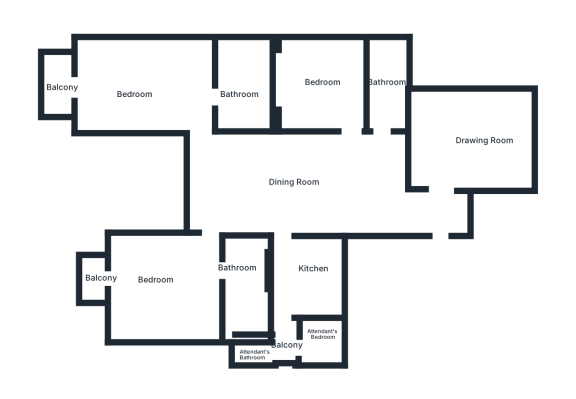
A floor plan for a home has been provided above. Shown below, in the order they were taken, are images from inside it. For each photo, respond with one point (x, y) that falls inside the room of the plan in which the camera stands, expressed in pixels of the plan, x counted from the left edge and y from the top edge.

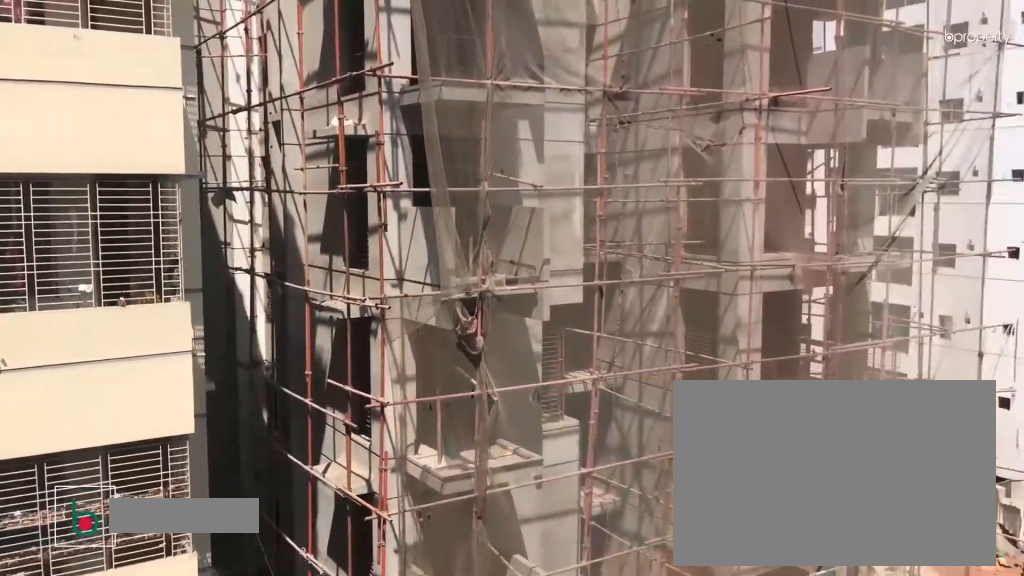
(62, 86)
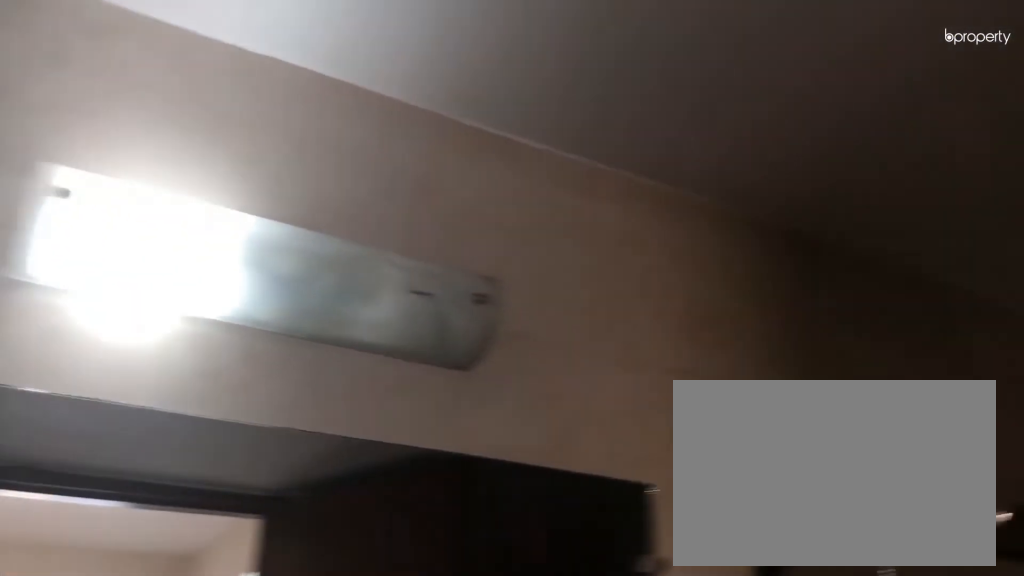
(245, 93)
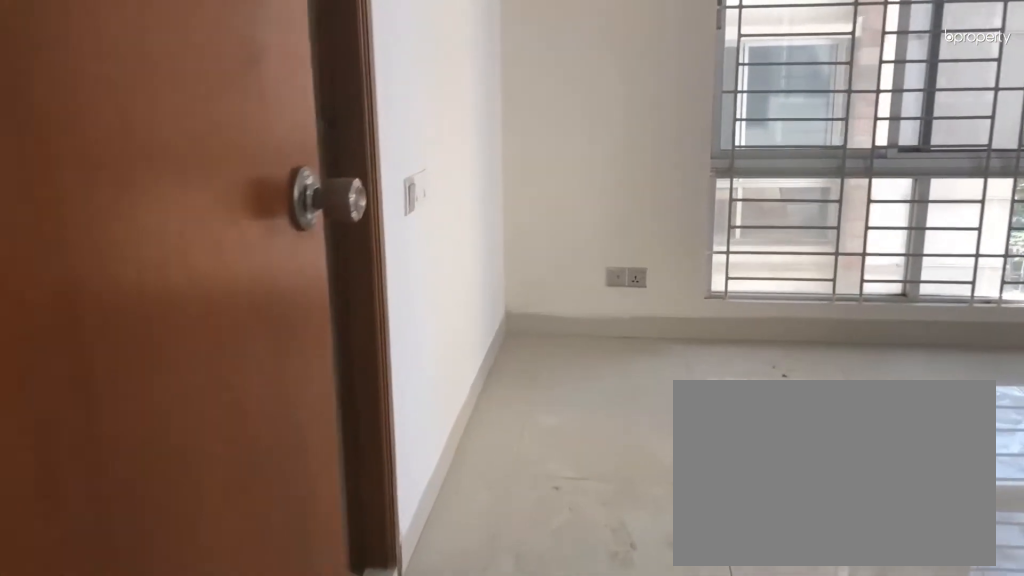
(157, 285)
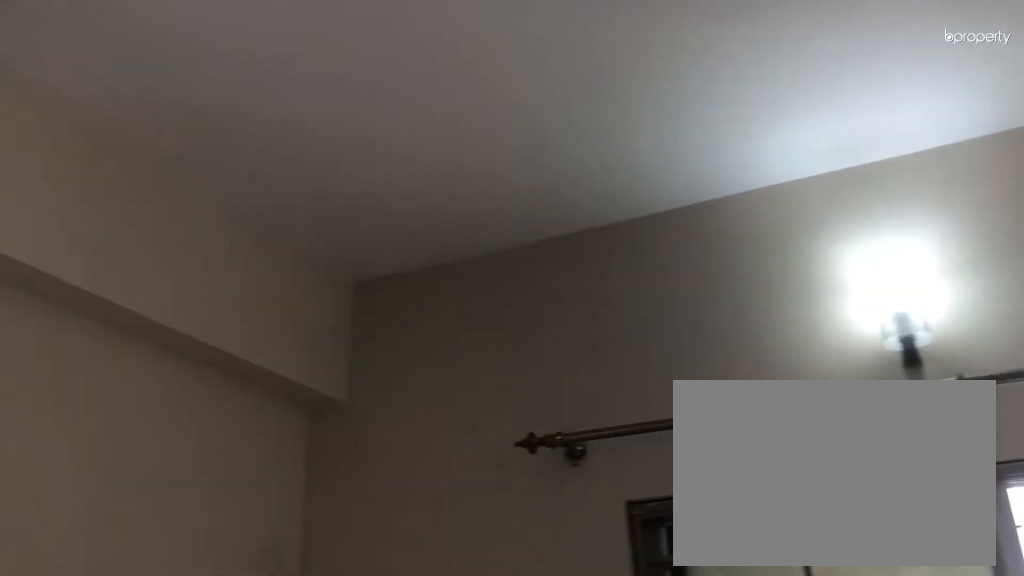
(157, 285)
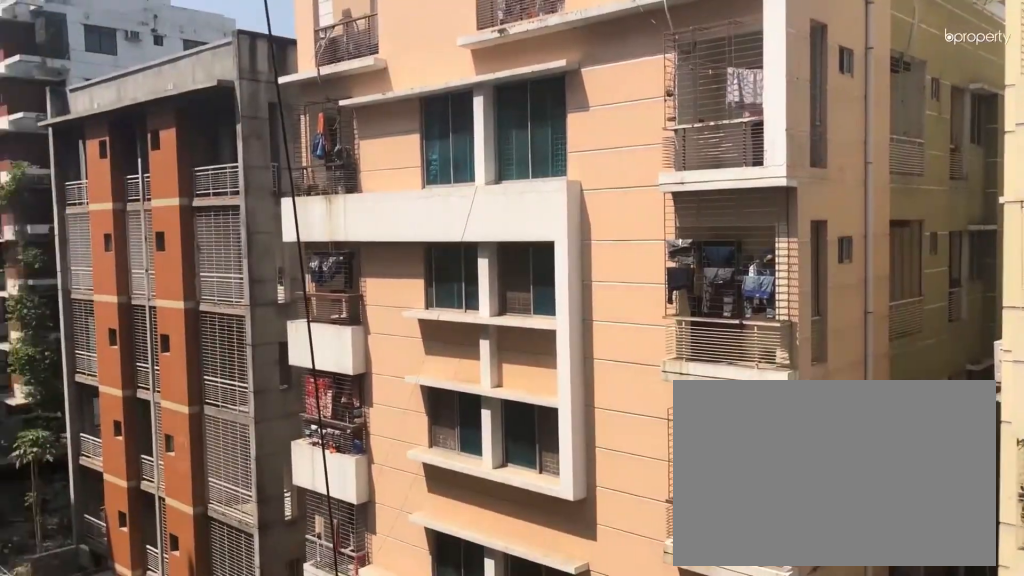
(98, 282)
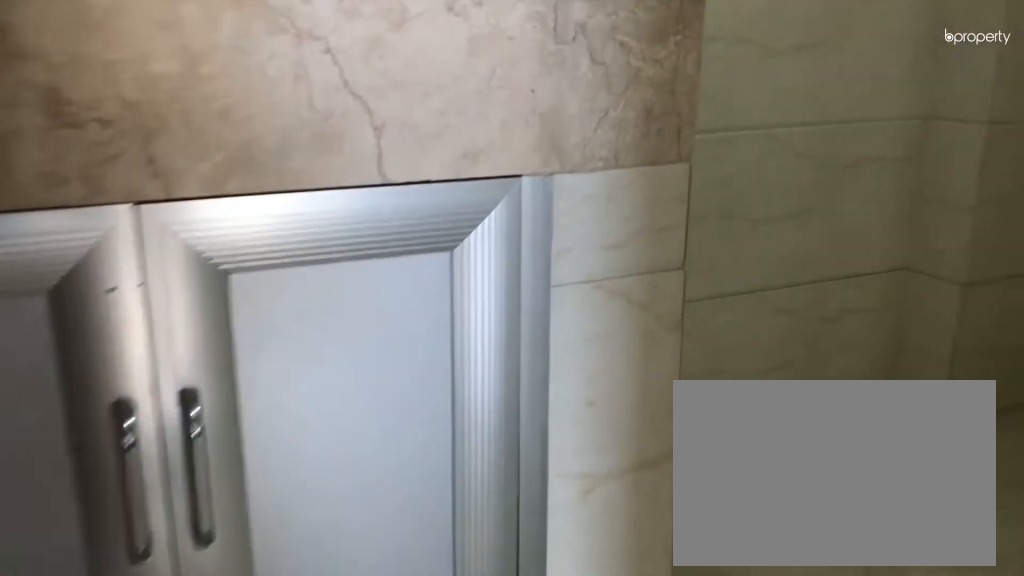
(248, 275)
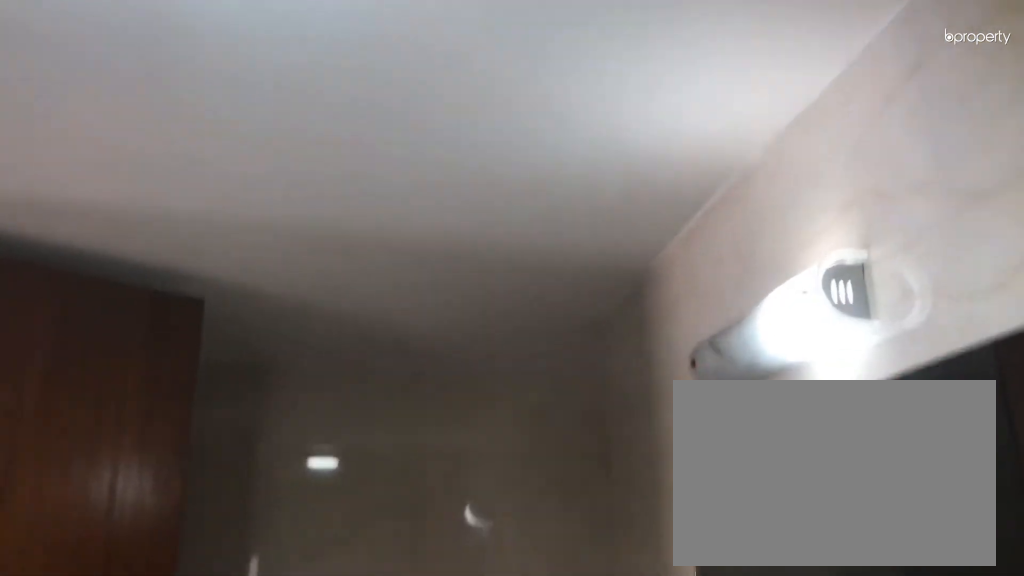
(248, 275)
